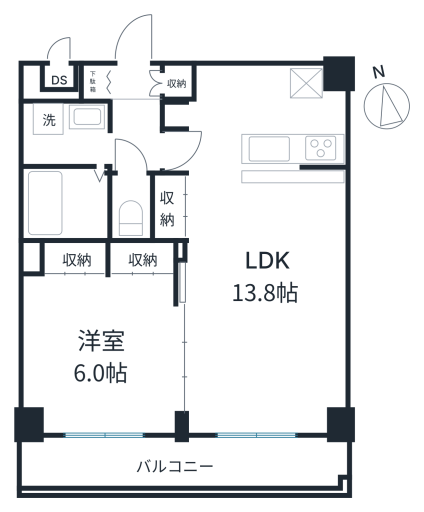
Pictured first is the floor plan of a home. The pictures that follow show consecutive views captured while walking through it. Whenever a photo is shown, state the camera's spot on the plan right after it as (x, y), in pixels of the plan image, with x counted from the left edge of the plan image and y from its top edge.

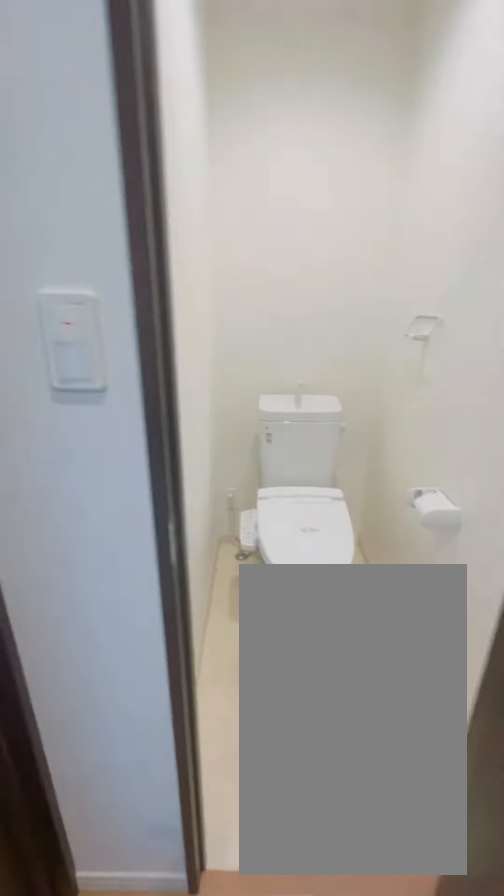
(134, 190)
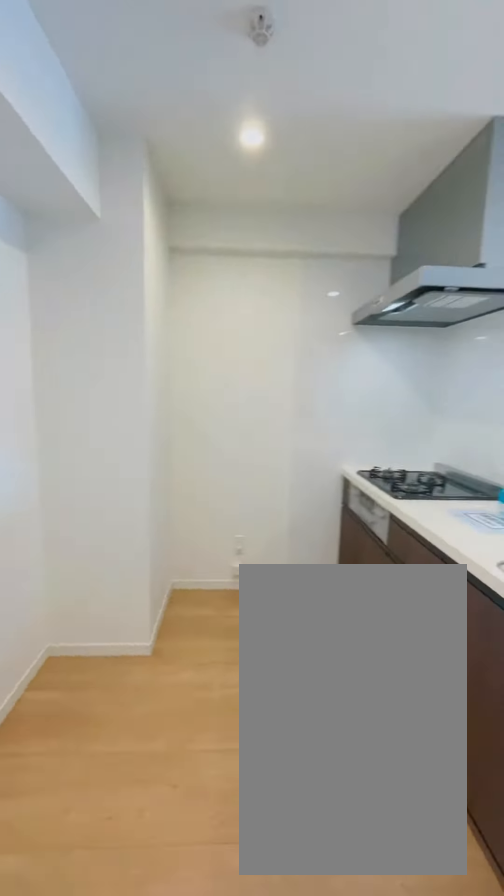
(247, 111)
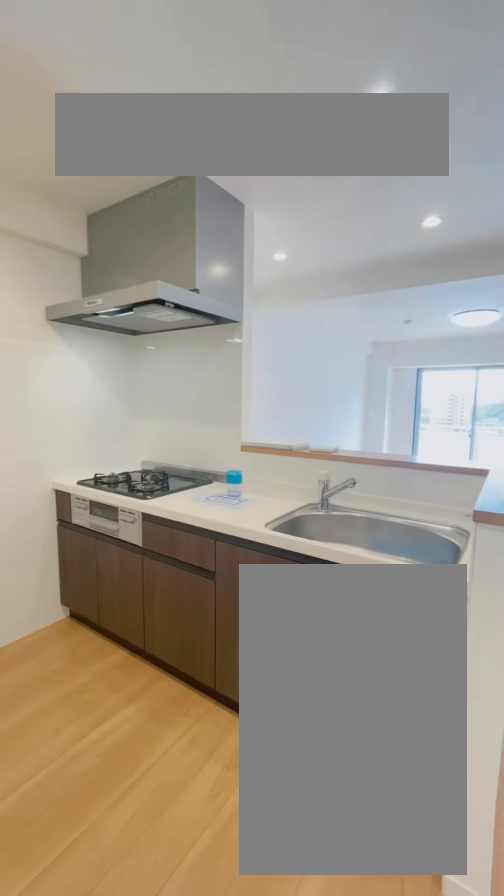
(262, 101)
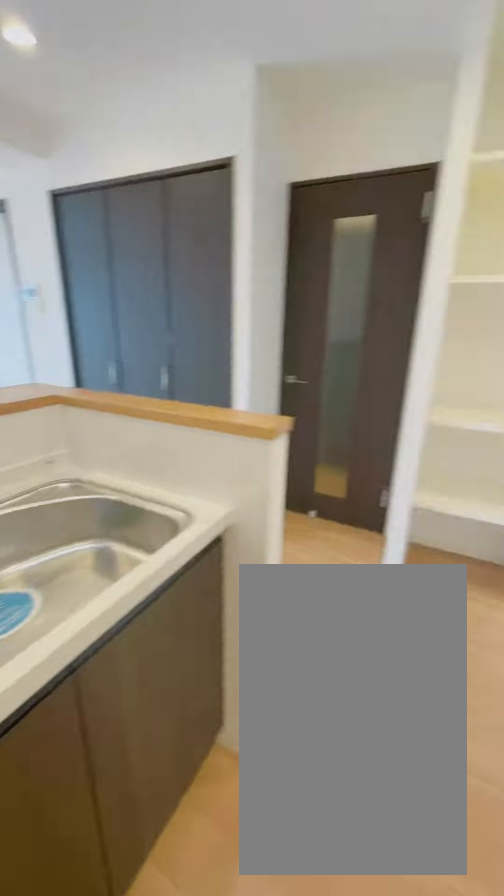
(263, 101)
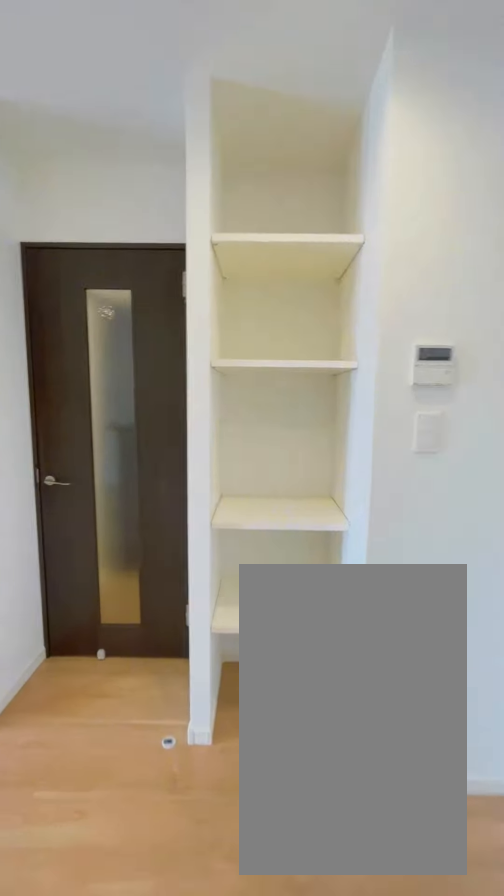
(264, 118)
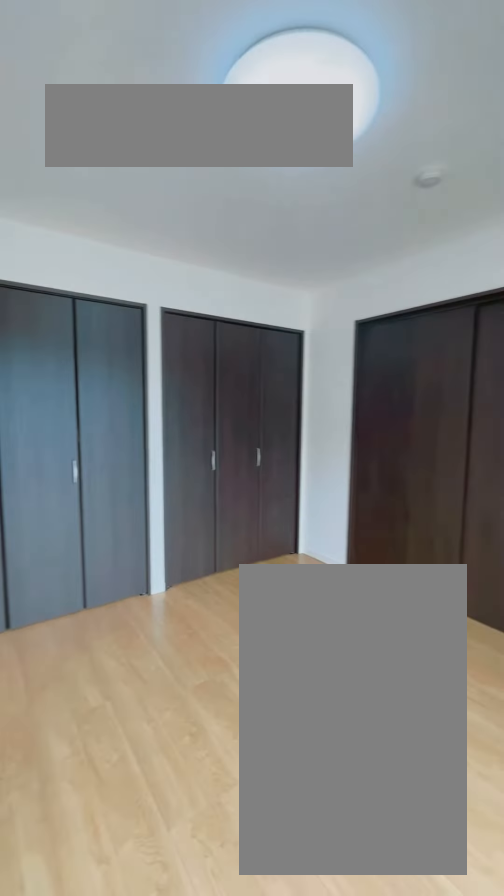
(68, 388)
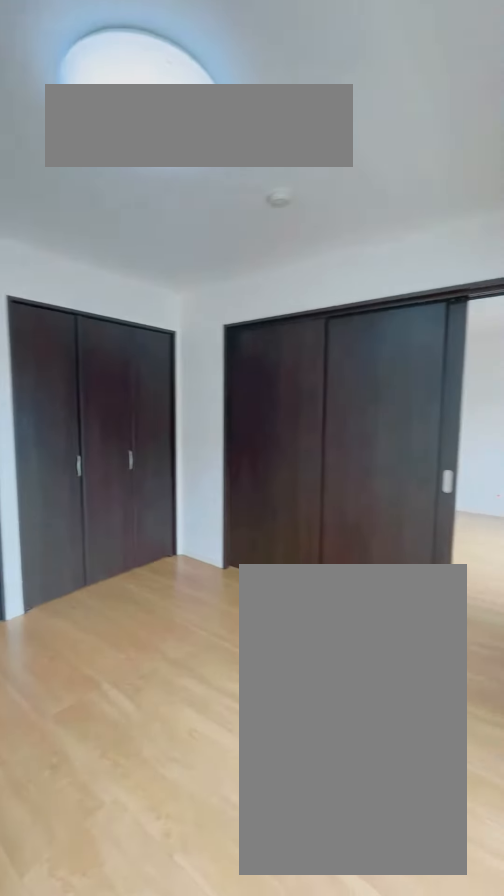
(68, 388)
